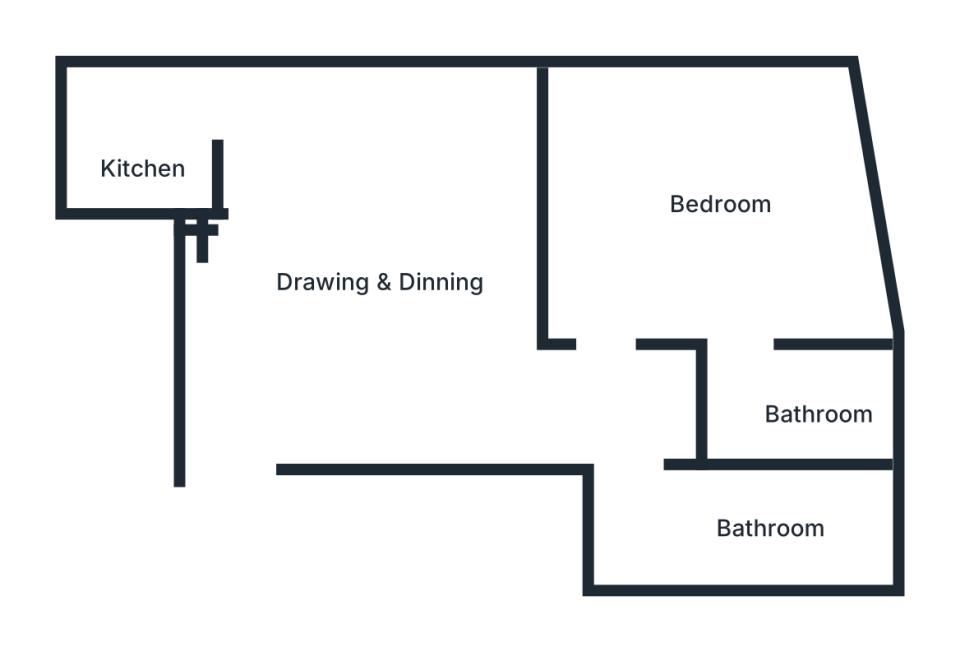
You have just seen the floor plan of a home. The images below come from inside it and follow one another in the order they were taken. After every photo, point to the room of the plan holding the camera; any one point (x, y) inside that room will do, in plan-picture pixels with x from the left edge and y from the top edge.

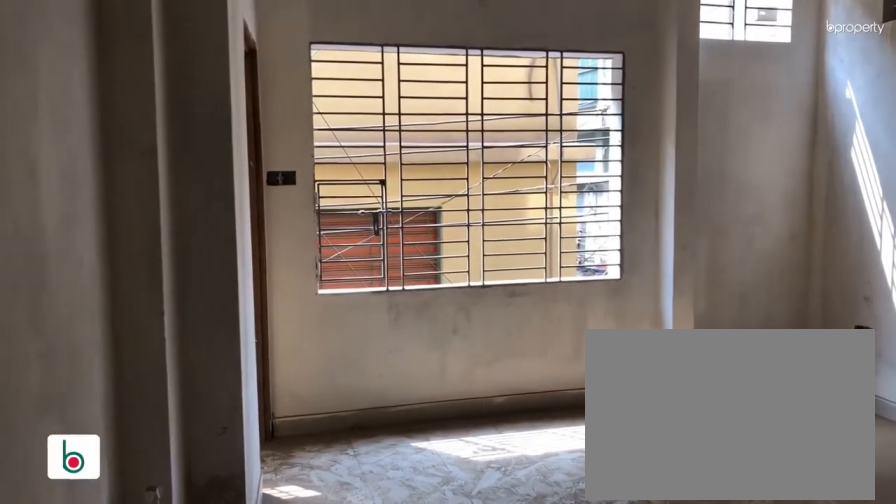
(301, 354)
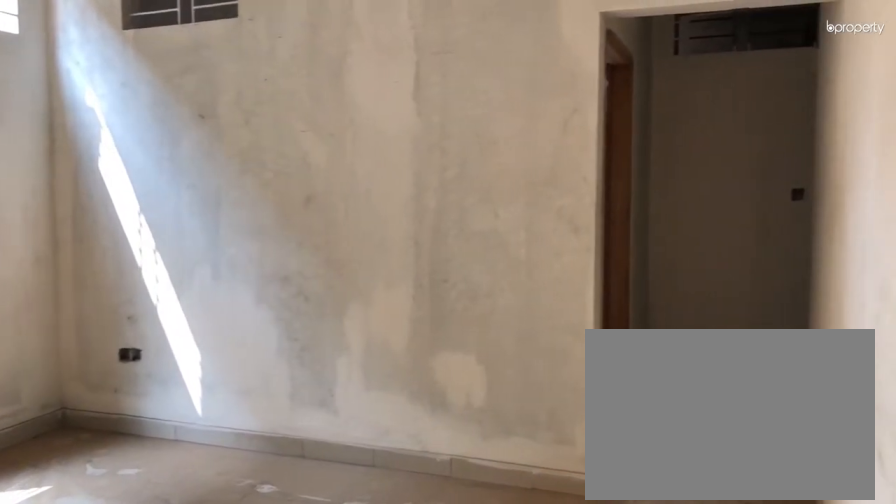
(363, 272)
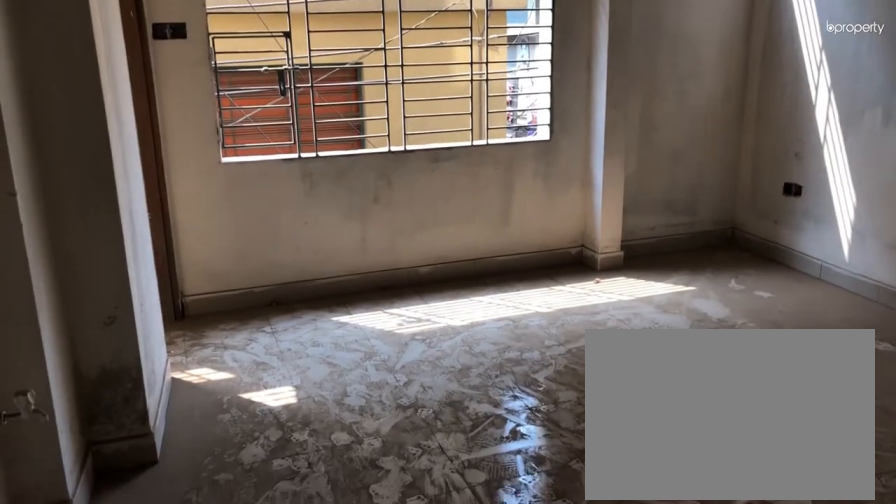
(363, 272)
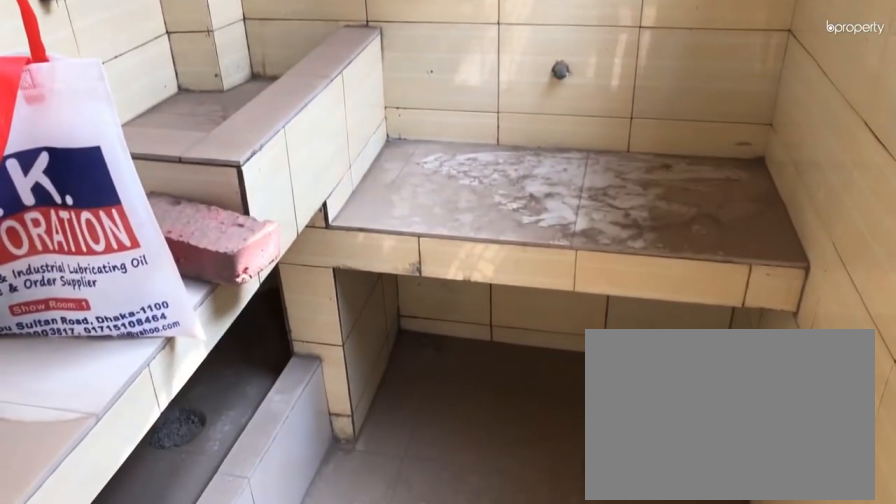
(146, 136)
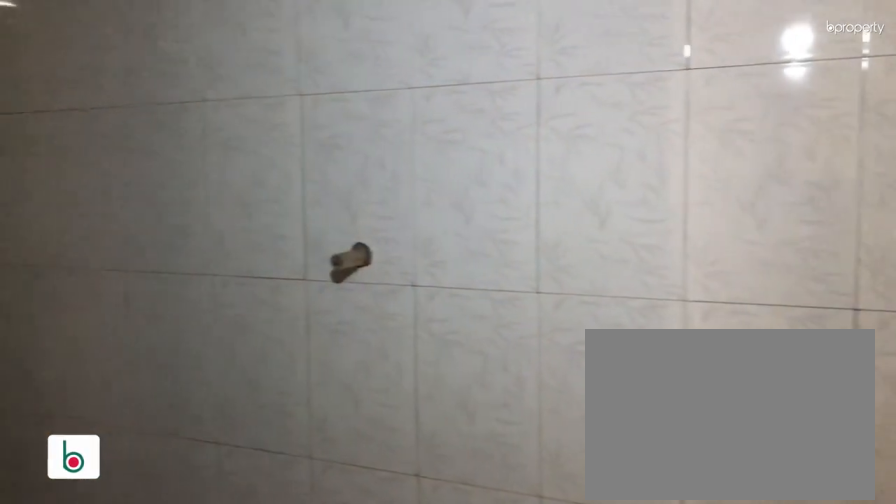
(746, 524)
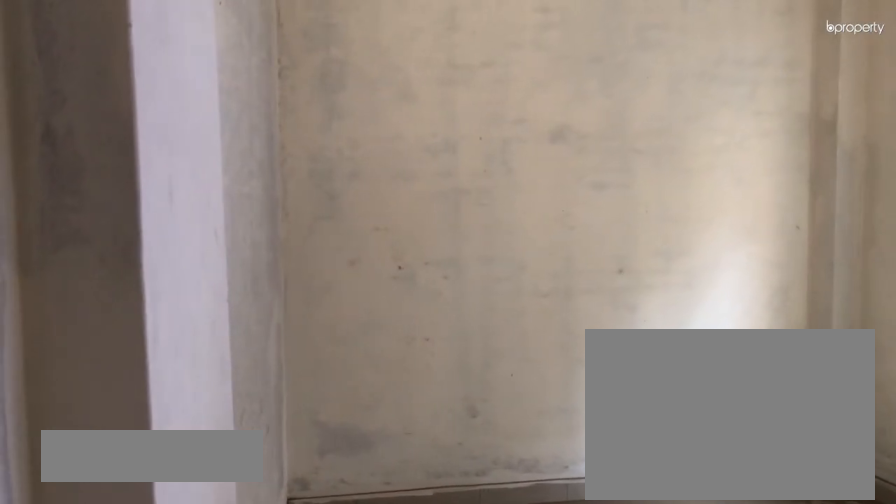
(733, 186)
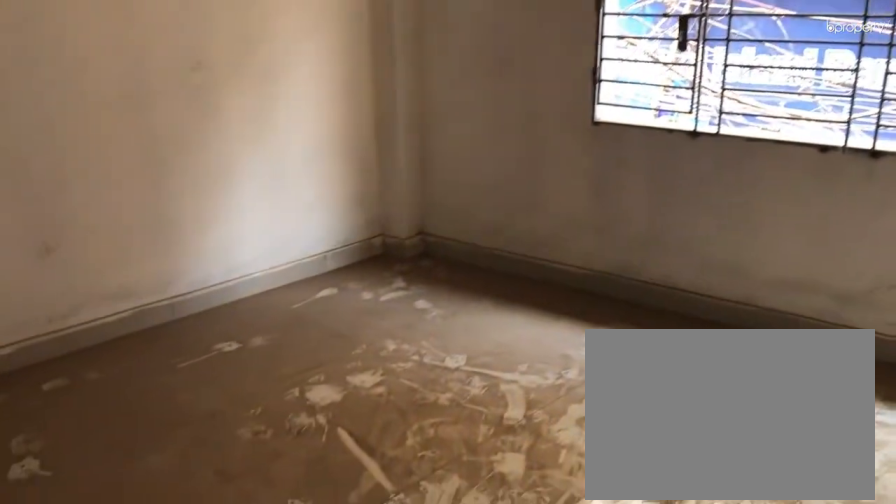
(733, 186)
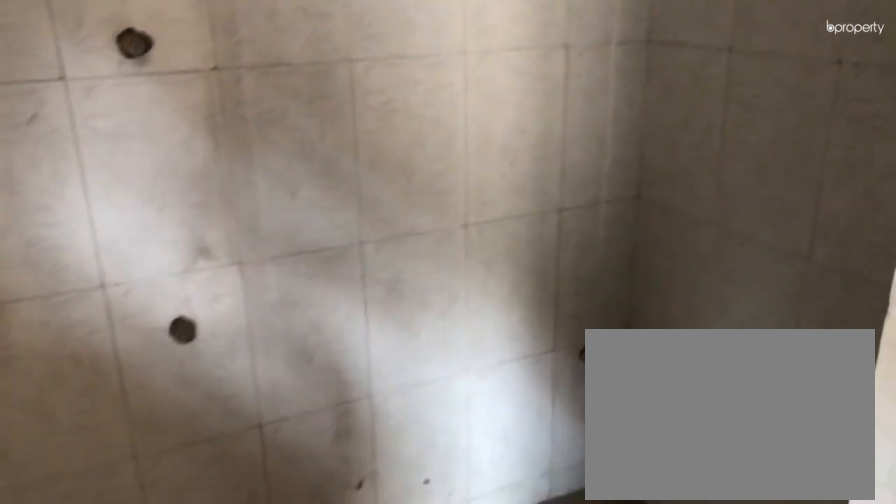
(786, 393)
